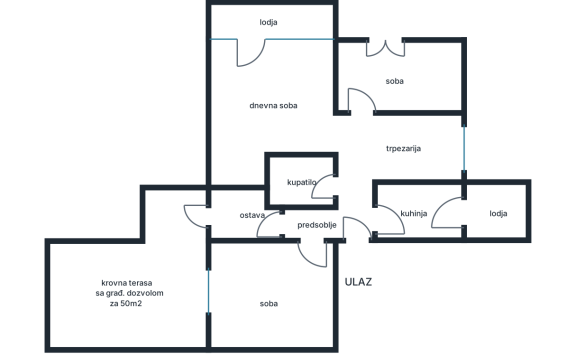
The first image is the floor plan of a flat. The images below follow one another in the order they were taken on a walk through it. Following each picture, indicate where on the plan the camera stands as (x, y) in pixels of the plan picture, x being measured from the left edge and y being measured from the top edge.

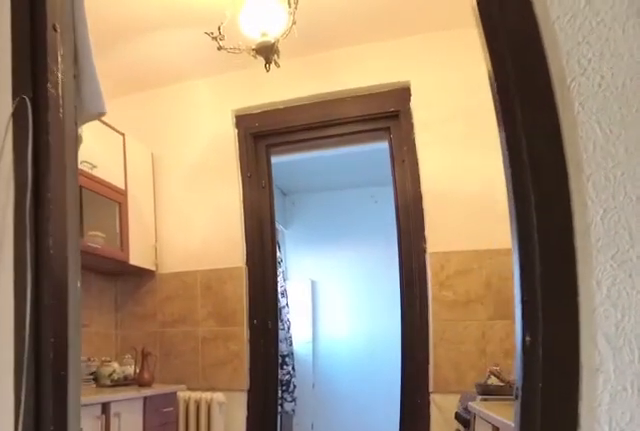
(349, 225)
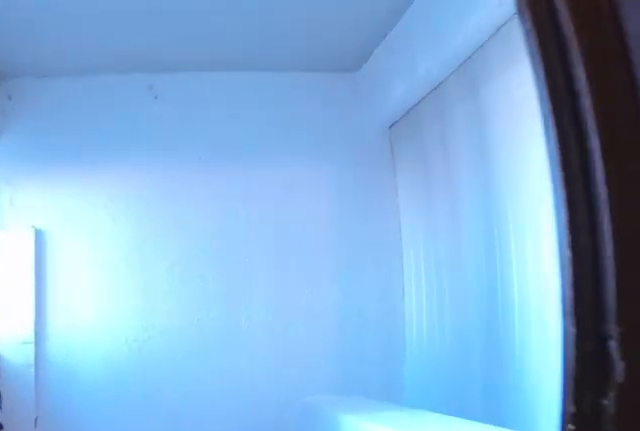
(428, 226)
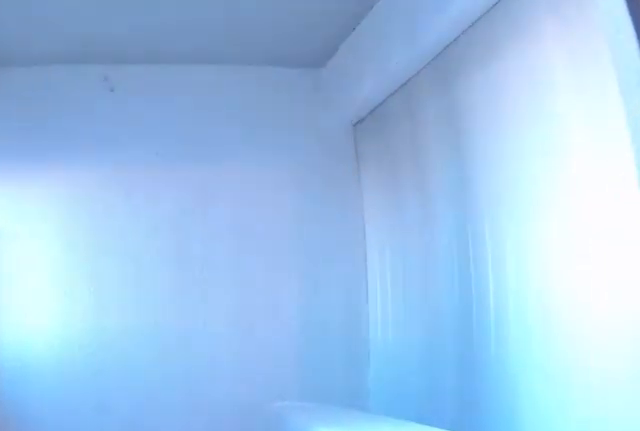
(435, 226)
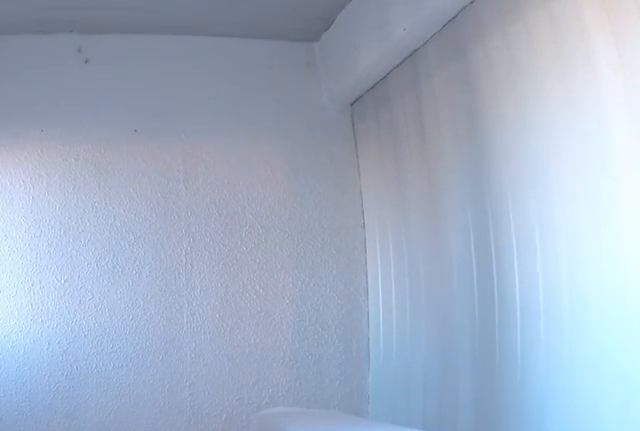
(458, 226)
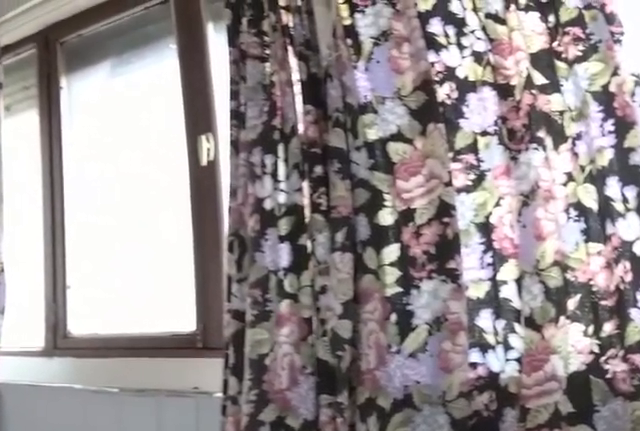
(522, 234)
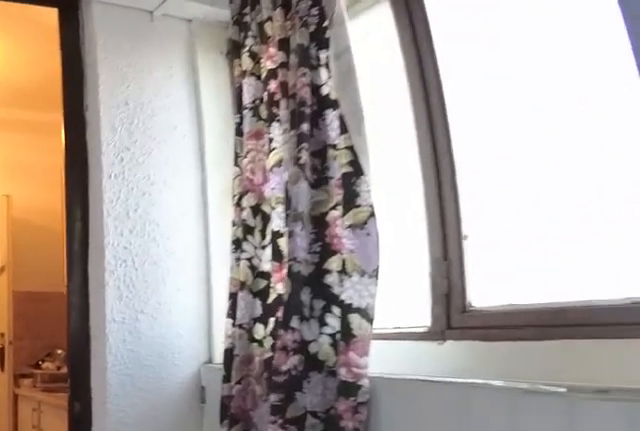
(509, 214)
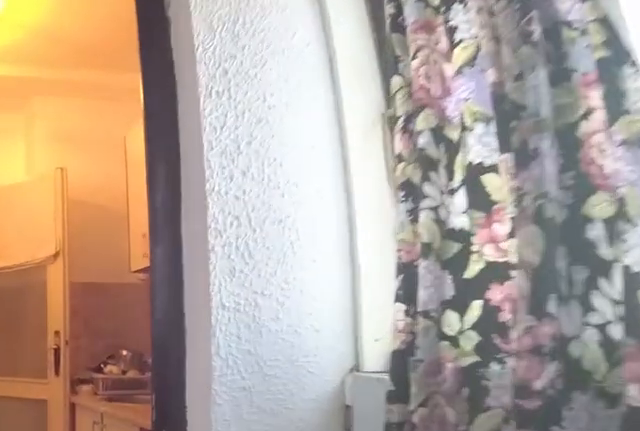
(498, 213)
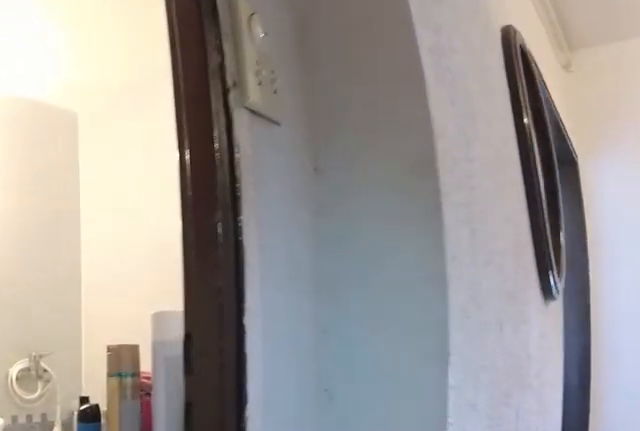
(366, 205)
